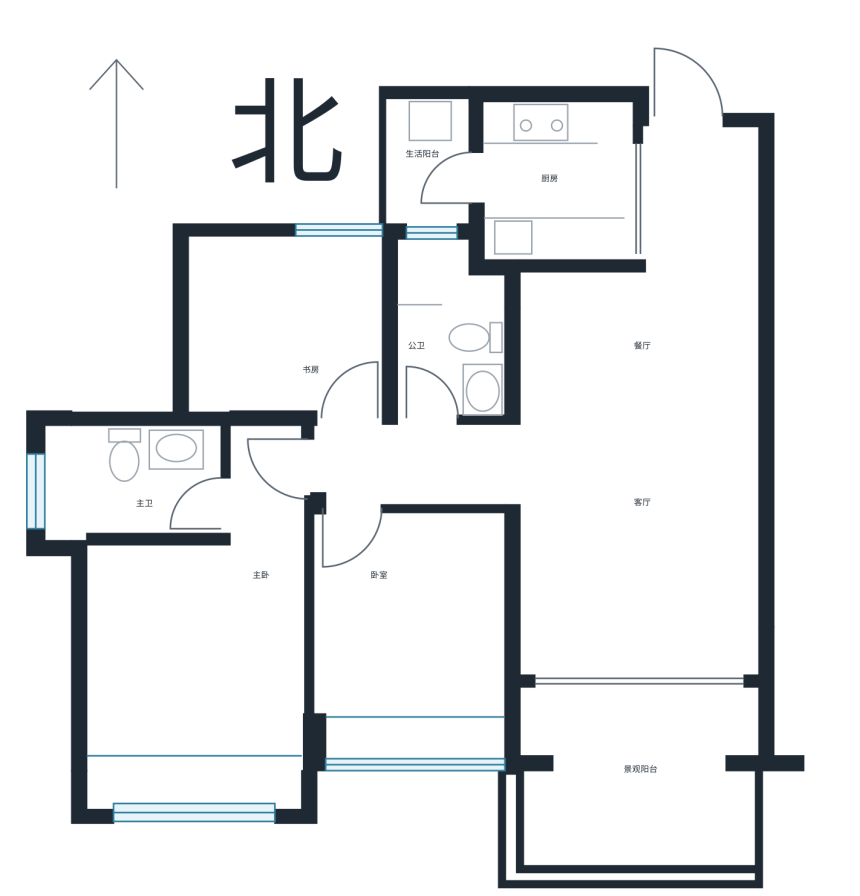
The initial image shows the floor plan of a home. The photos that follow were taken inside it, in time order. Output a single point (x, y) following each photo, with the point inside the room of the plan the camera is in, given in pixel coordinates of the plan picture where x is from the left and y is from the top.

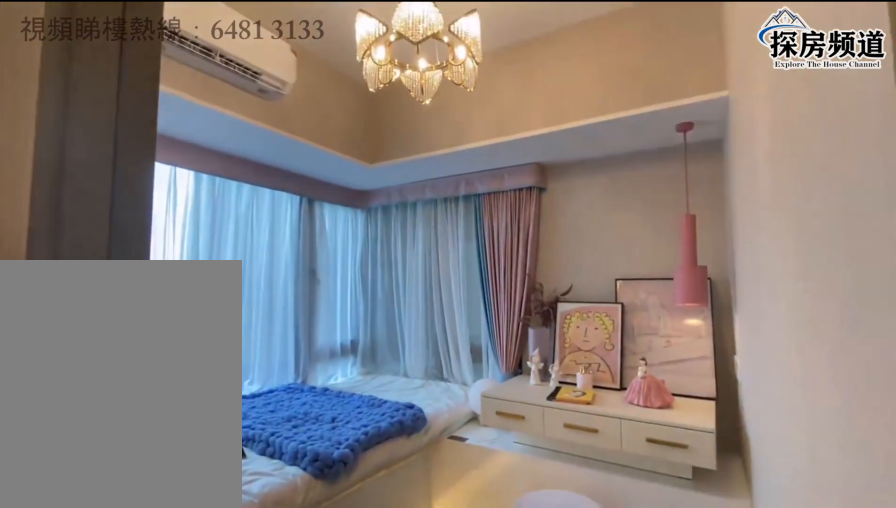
(299, 347)
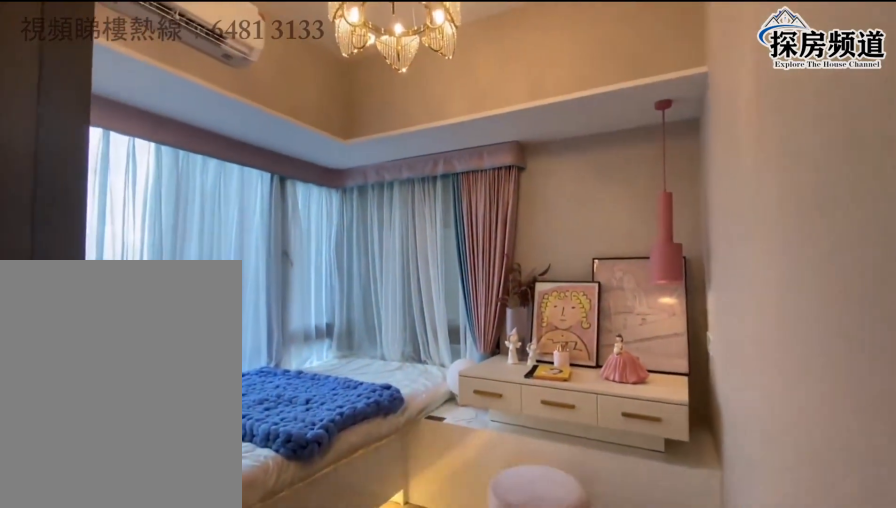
(301, 366)
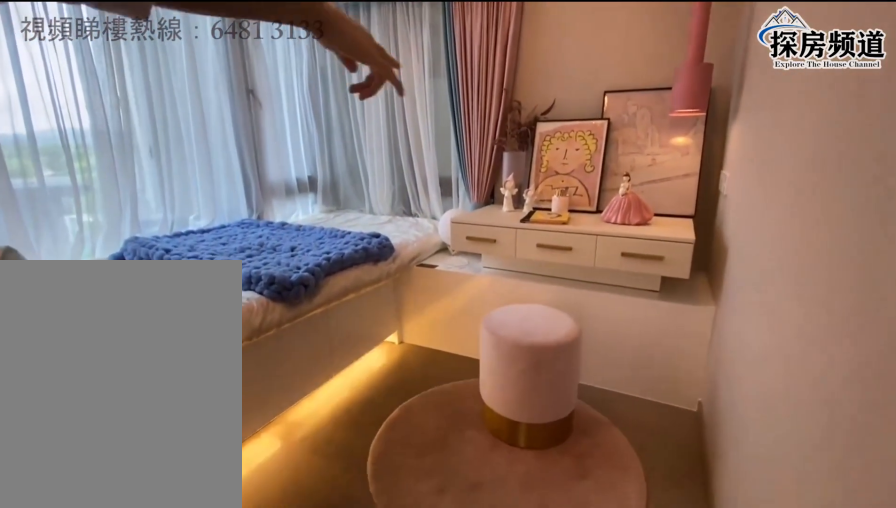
(300, 346)
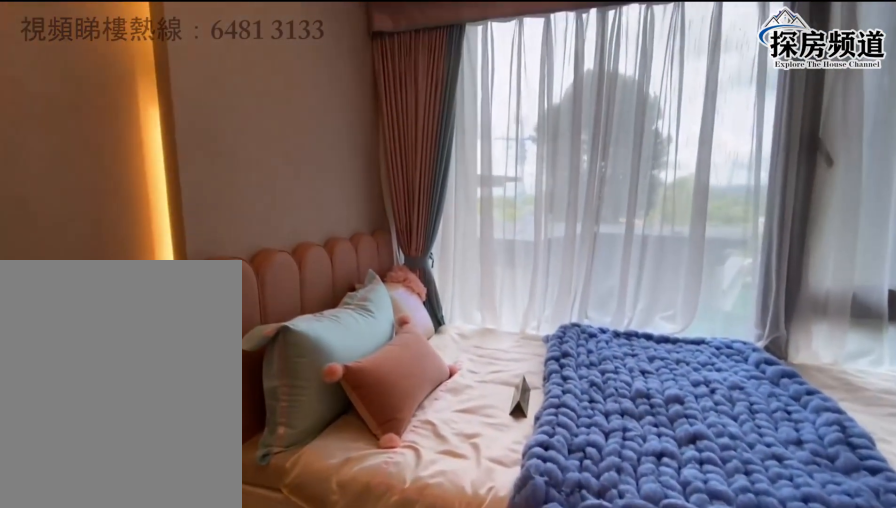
(300, 347)
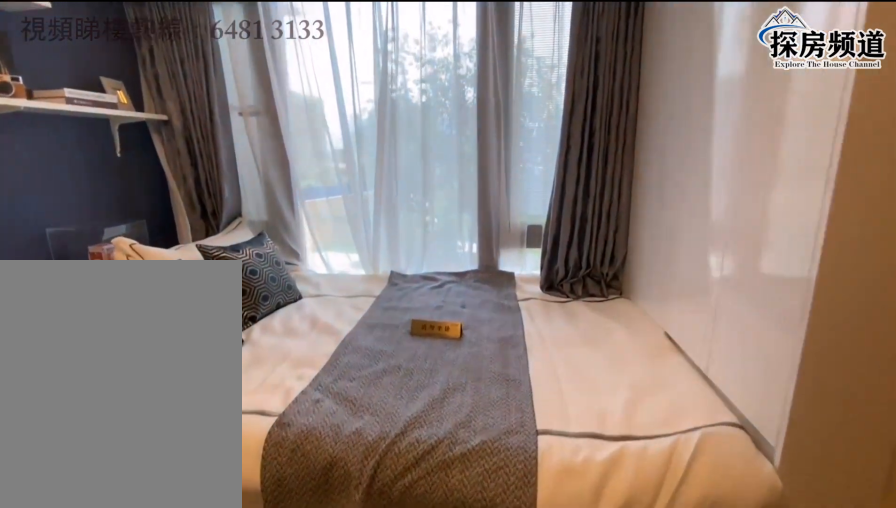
(419, 625)
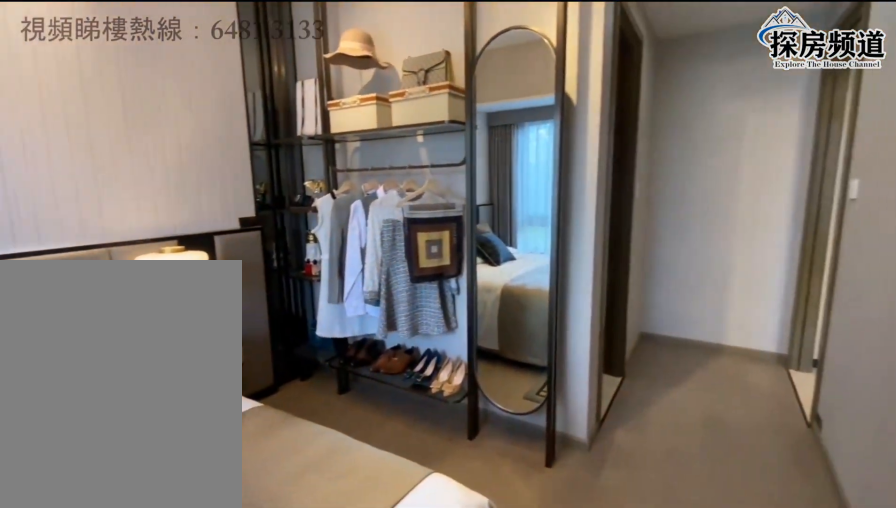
(176, 682)
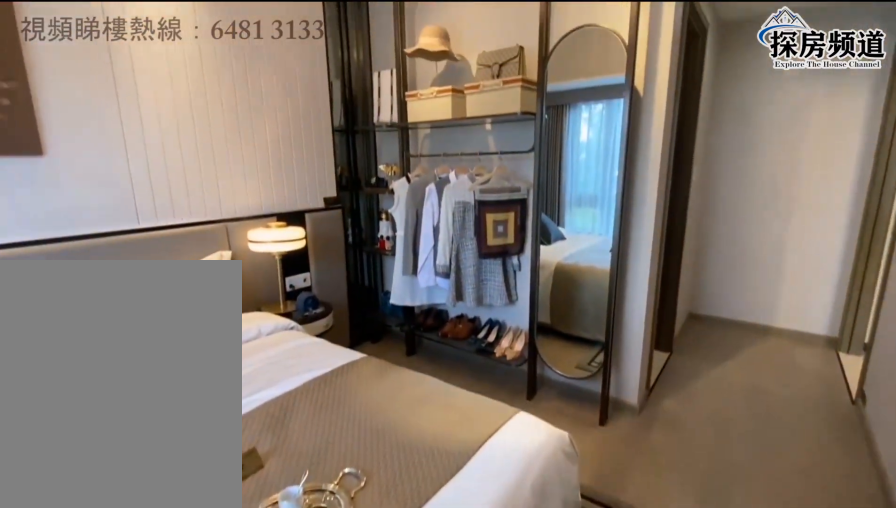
(174, 685)
